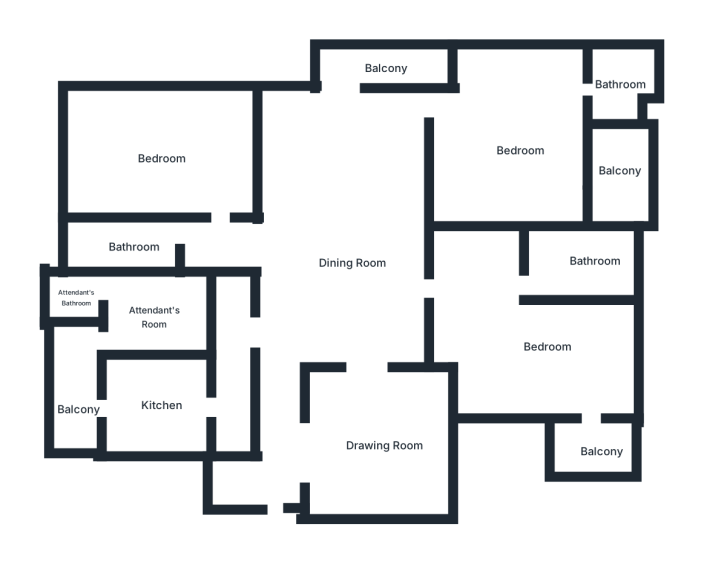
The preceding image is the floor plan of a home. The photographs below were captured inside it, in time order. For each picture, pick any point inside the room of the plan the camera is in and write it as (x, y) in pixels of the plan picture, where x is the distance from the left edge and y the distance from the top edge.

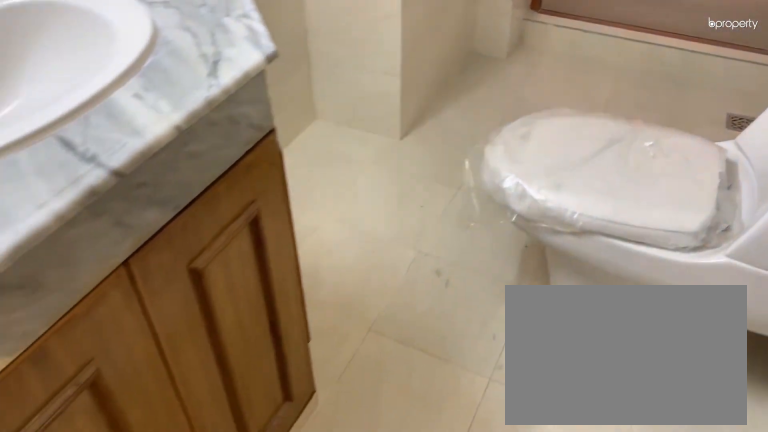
(130, 241)
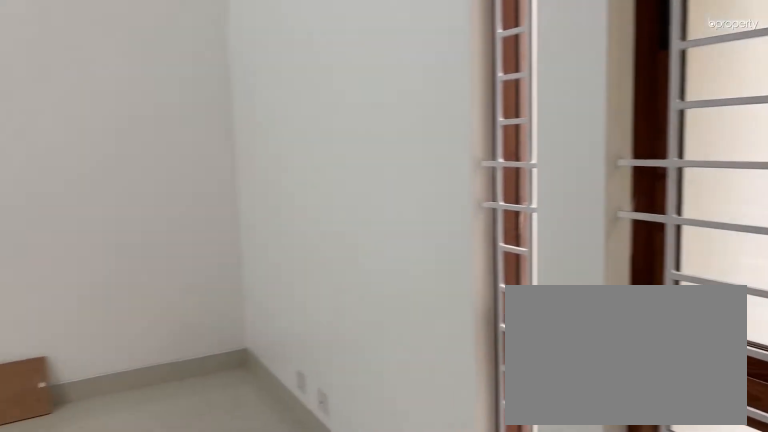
(161, 160)
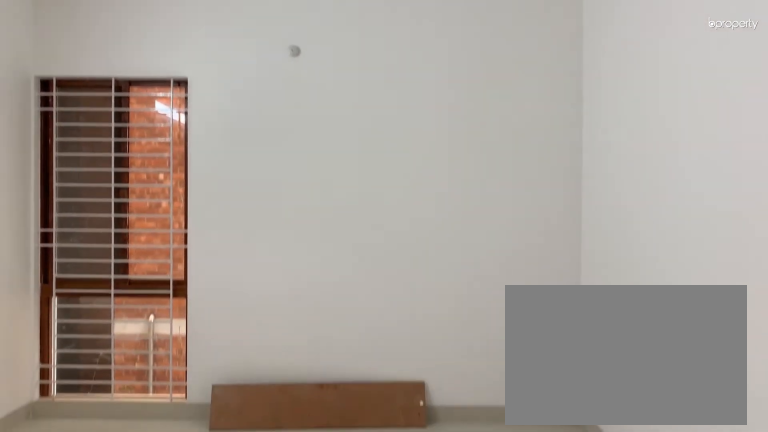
(161, 160)
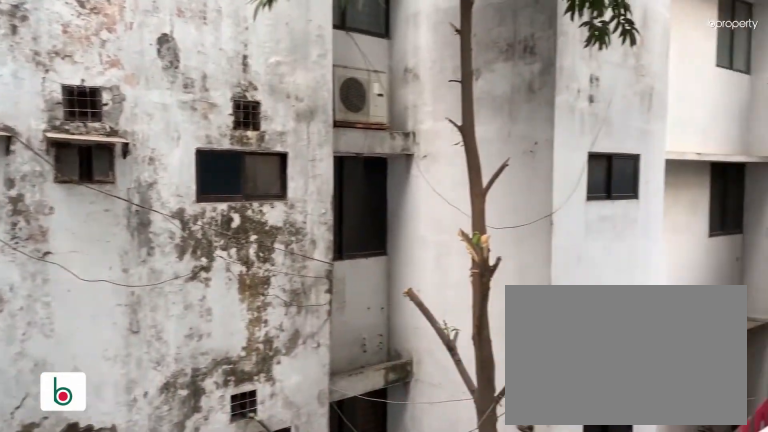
(382, 66)
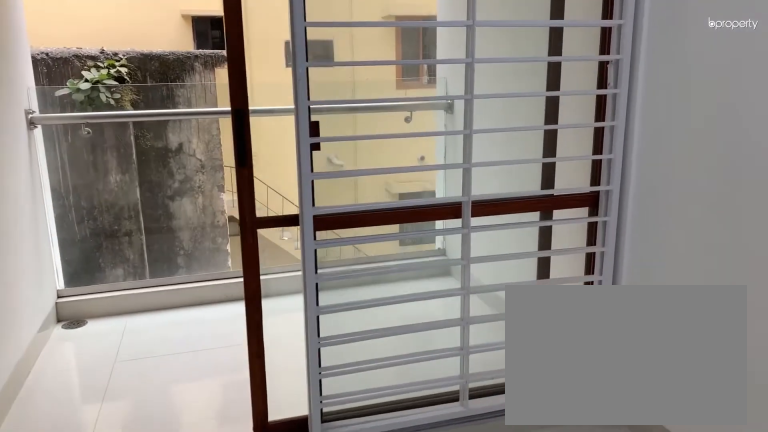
(522, 148)
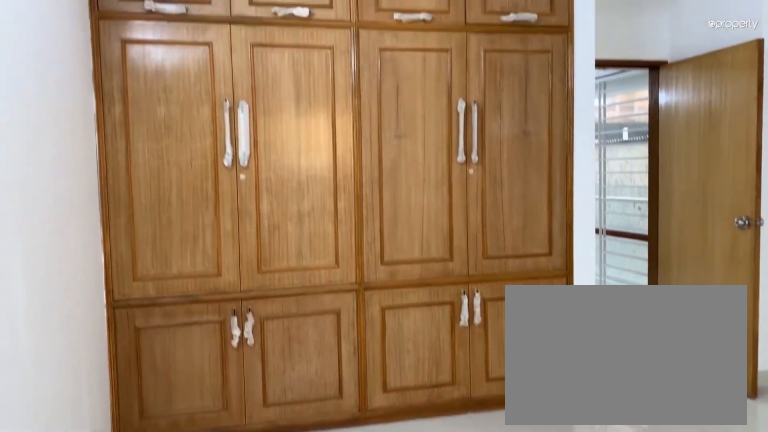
(522, 148)
